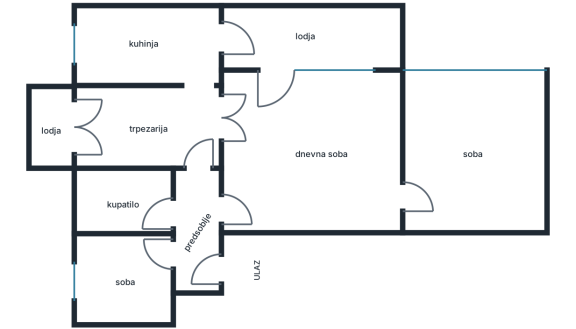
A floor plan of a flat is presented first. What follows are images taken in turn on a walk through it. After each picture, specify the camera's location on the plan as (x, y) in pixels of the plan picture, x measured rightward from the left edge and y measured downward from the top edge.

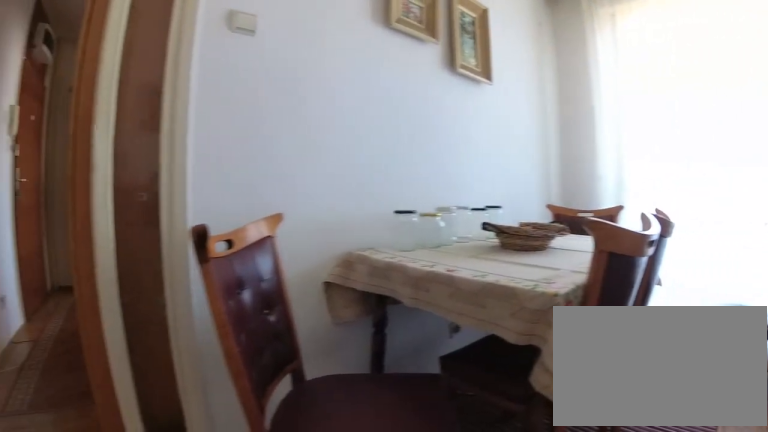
(191, 101)
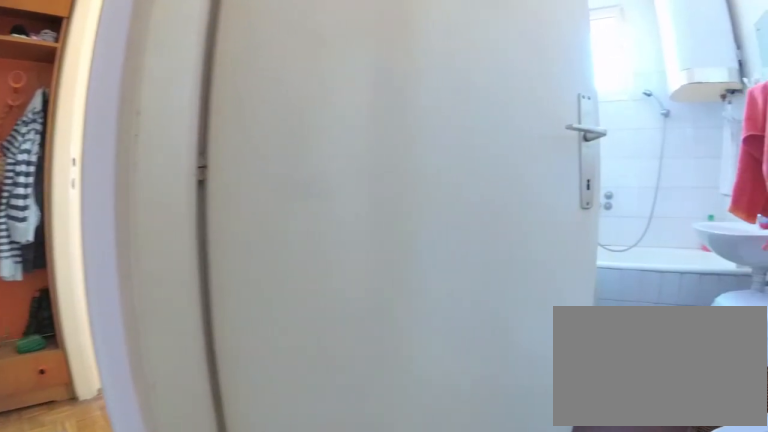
(198, 186)
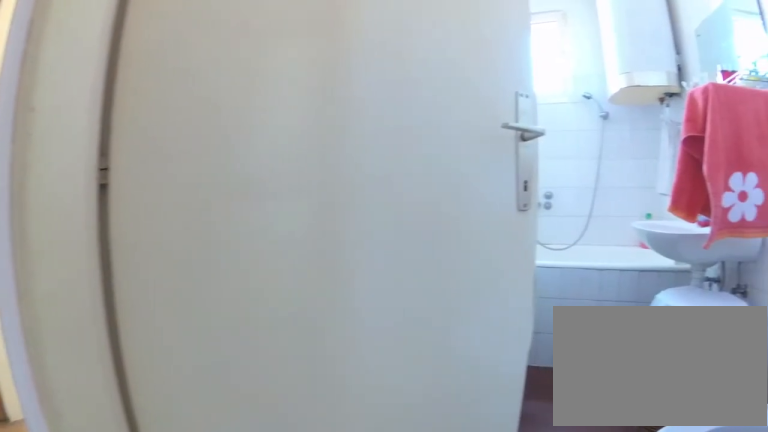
(196, 189)
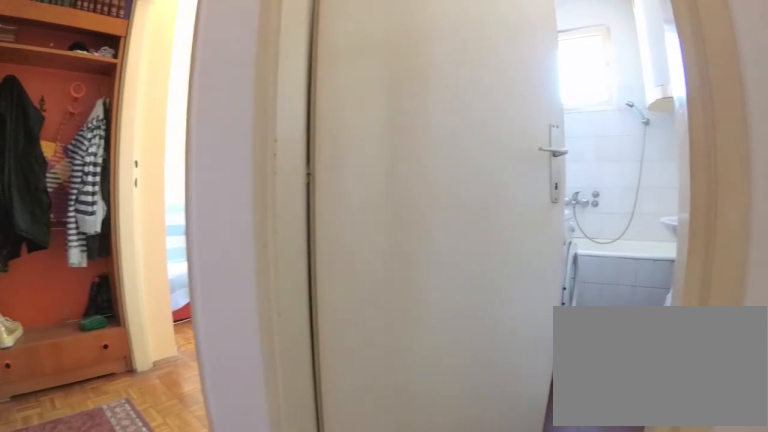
(193, 194)
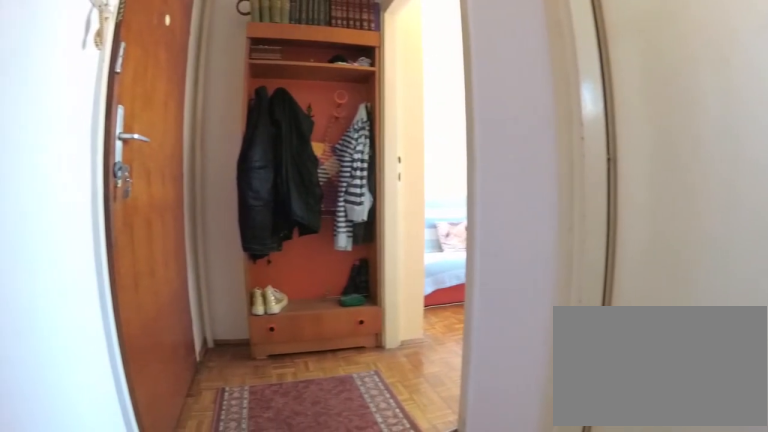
(196, 186)
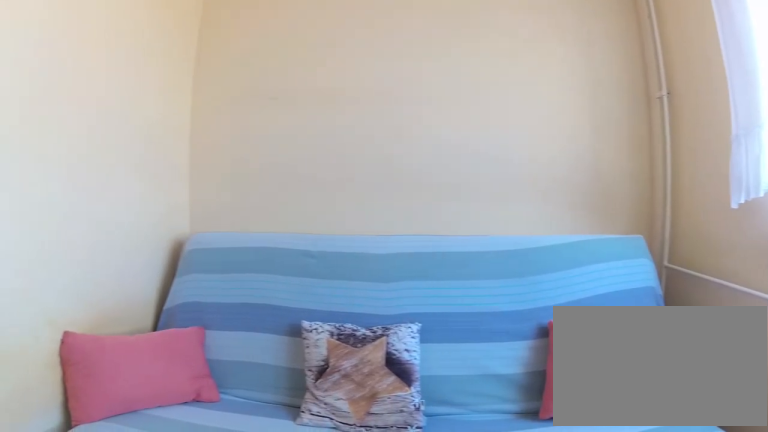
(112, 253)
